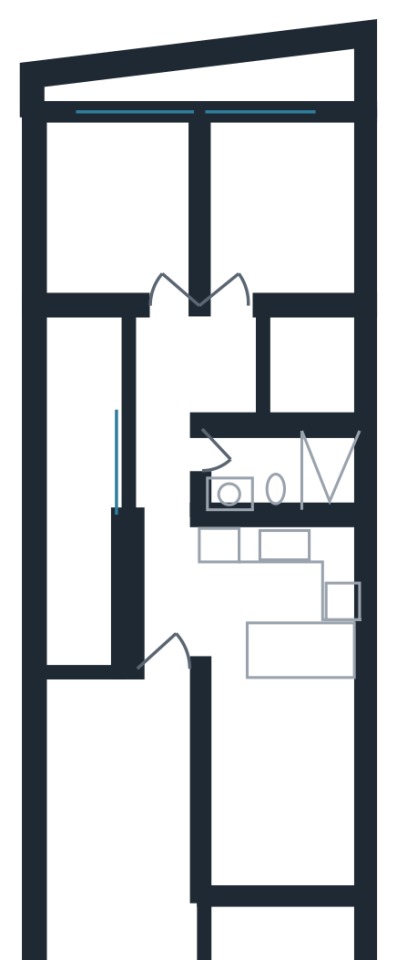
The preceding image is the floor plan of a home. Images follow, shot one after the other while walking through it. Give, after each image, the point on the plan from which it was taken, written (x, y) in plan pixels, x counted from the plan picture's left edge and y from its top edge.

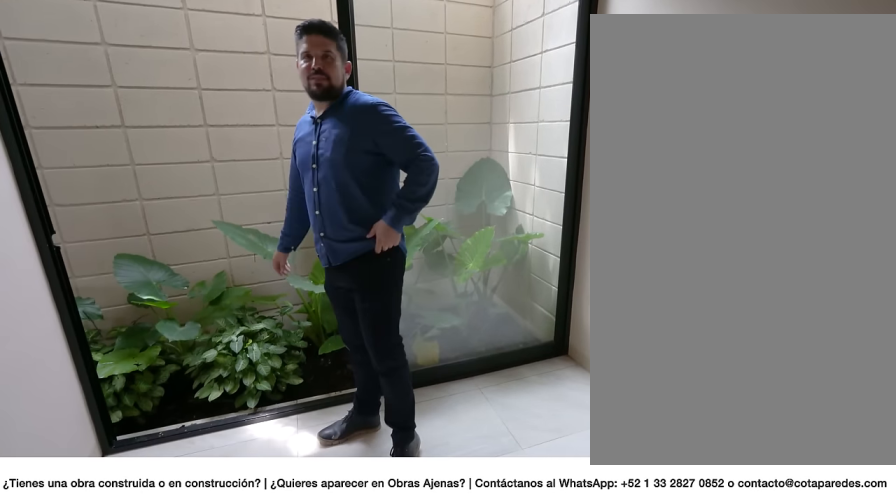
(244, 276)
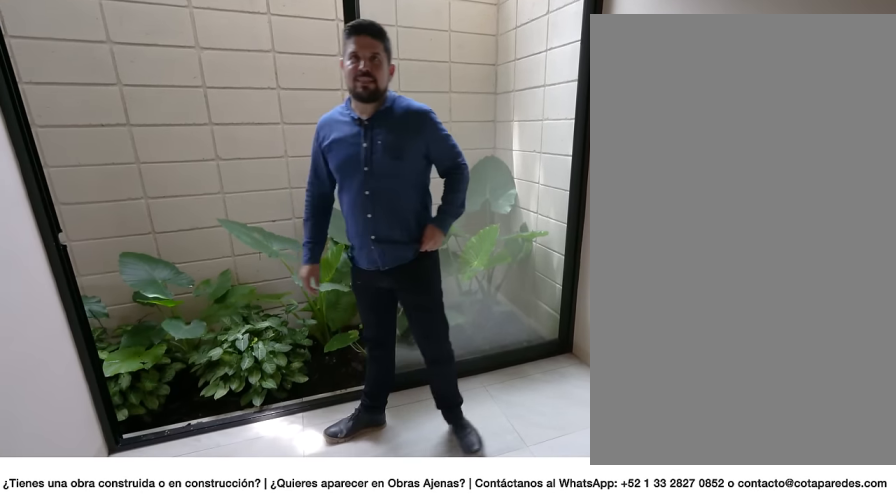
(244, 276)
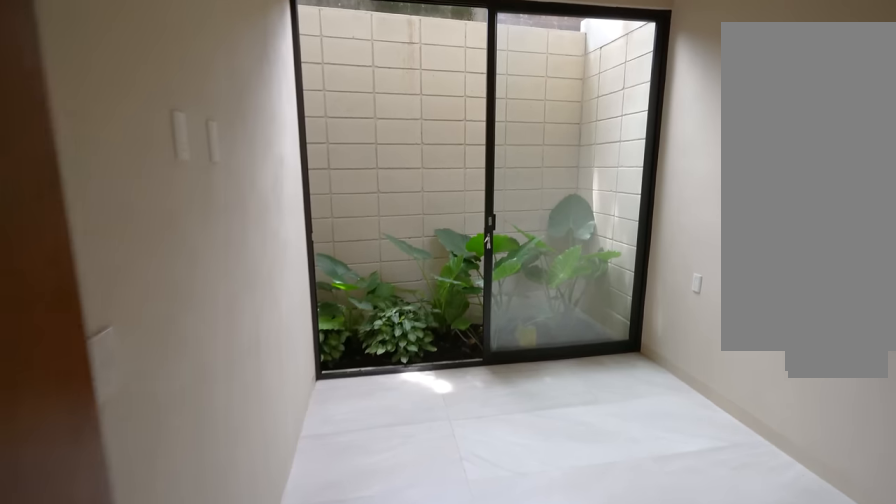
(244, 276)
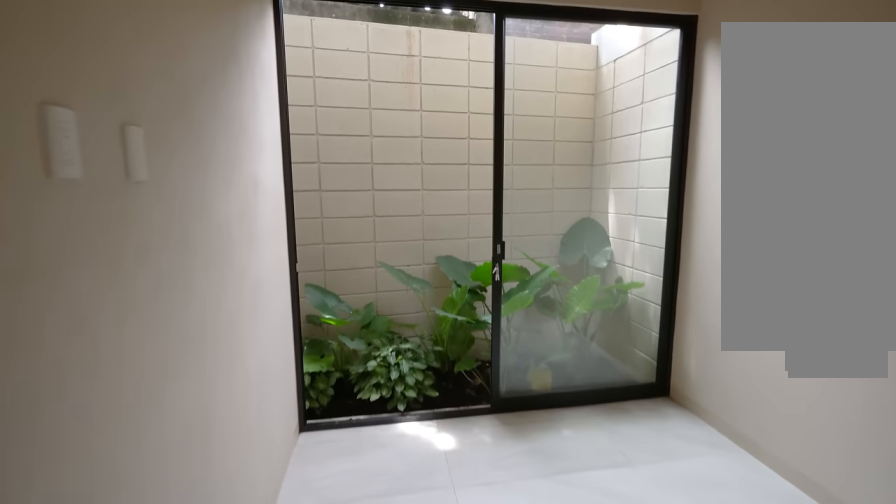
(244, 277)
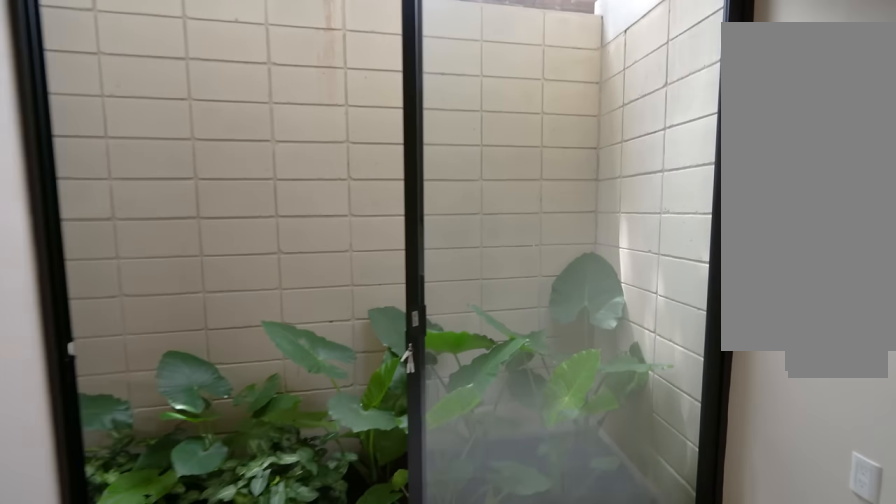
(241, 279)
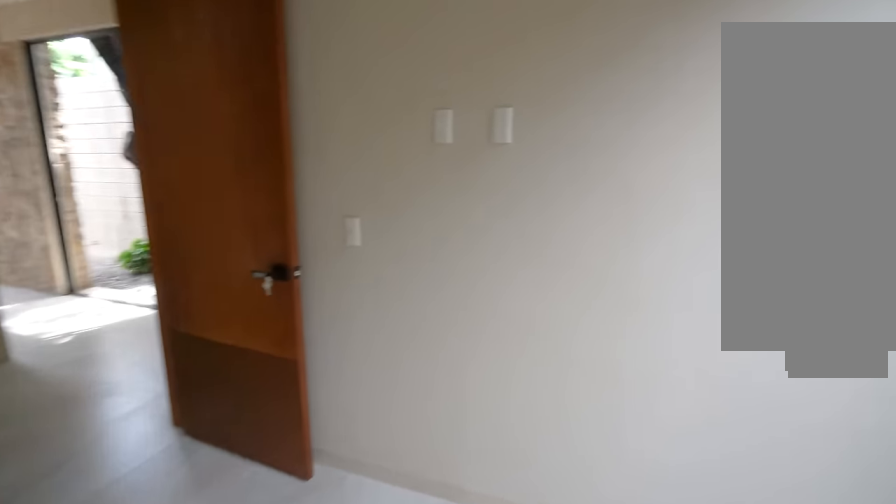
(337, 142)
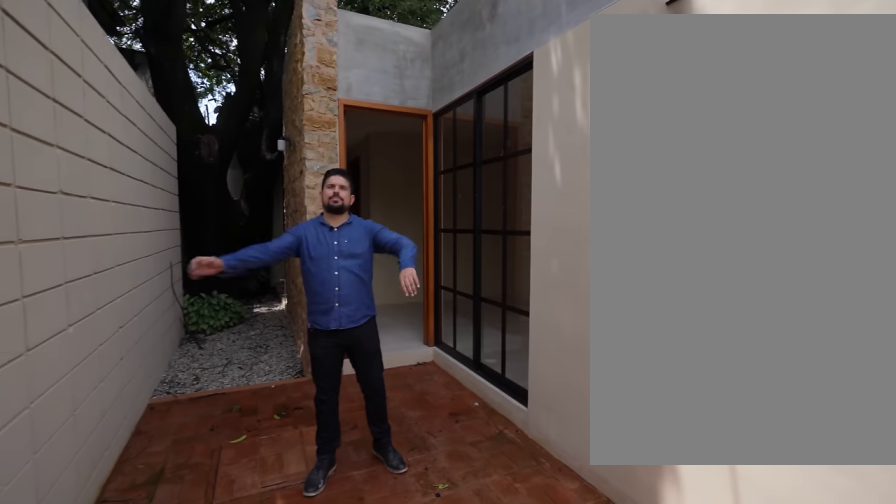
(122, 929)
